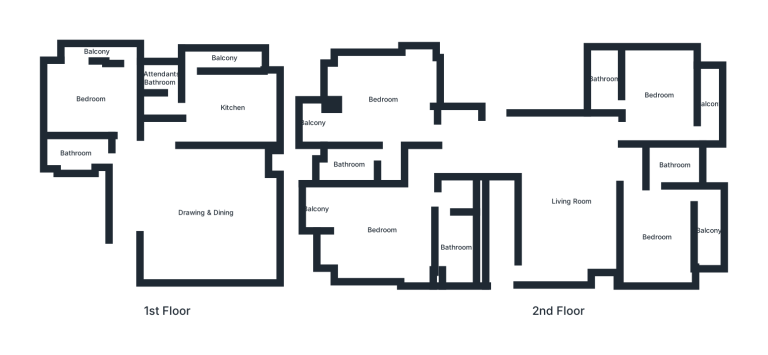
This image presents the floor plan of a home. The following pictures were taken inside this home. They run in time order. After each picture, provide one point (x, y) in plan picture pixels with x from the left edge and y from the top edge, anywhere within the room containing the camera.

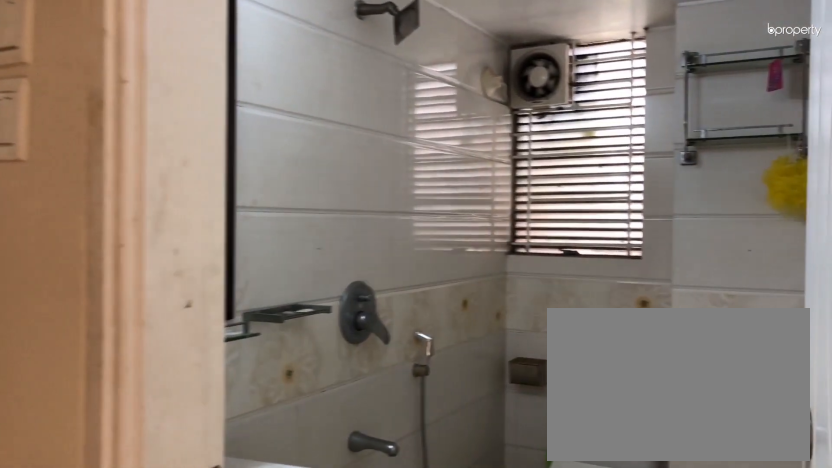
(381, 155)
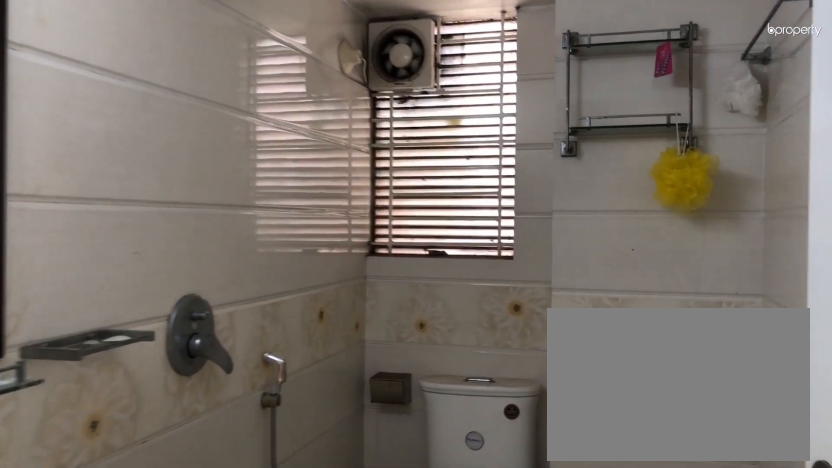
(381, 155)
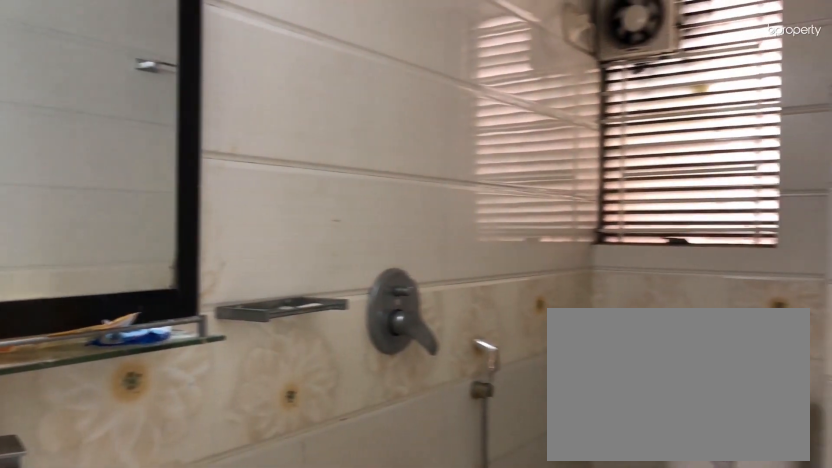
(348, 164)
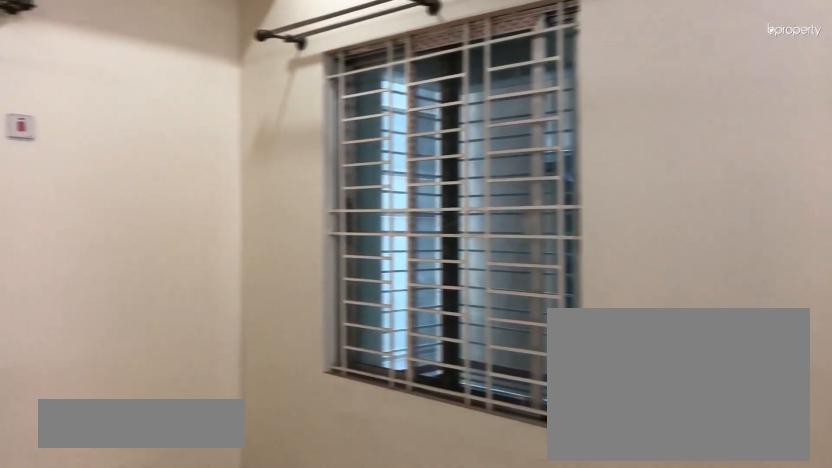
(659, 95)
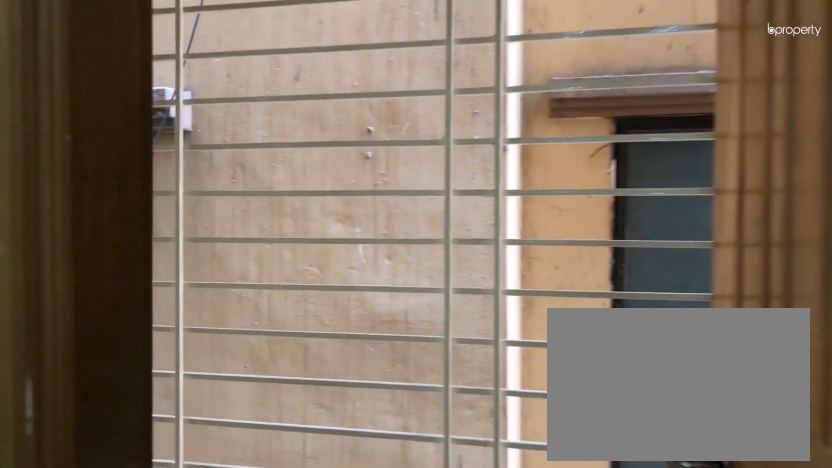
(709, 103)
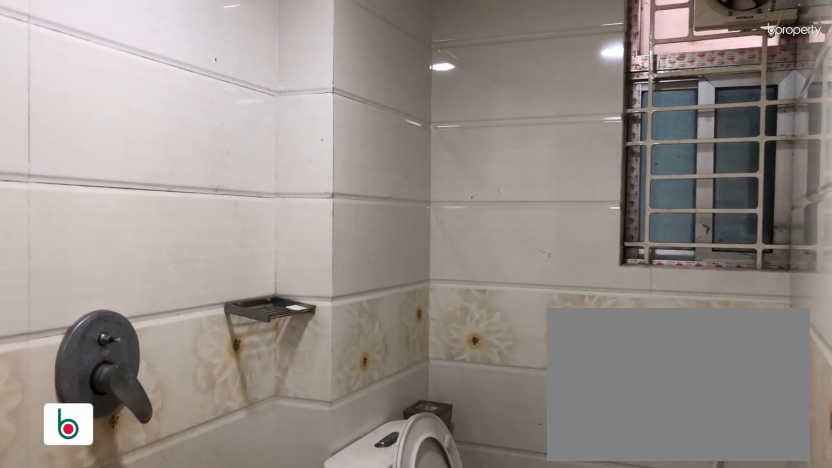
(604, 79)
